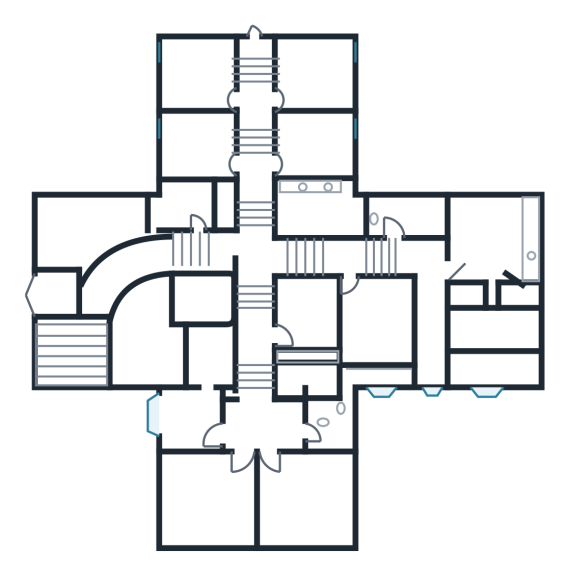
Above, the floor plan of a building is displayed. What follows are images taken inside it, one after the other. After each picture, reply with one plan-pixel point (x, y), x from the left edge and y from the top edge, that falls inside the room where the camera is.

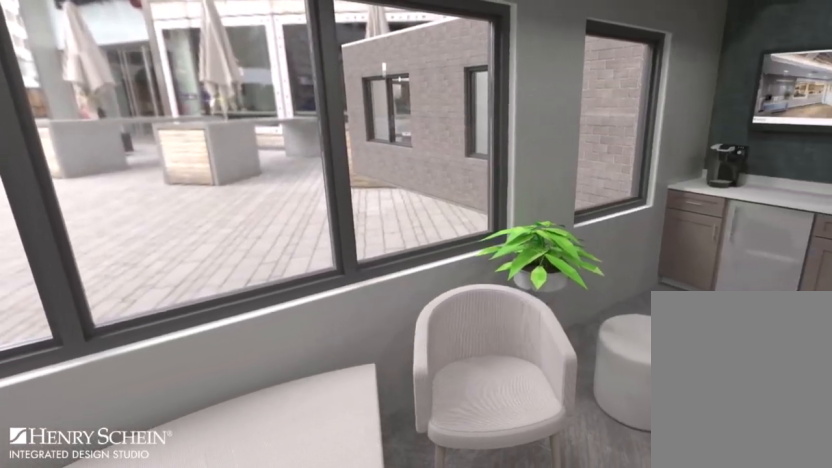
(103, 246)
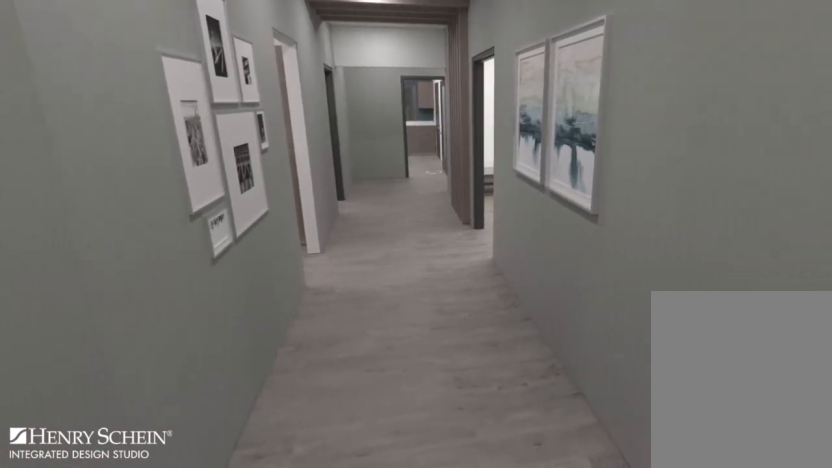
(258, 255)
